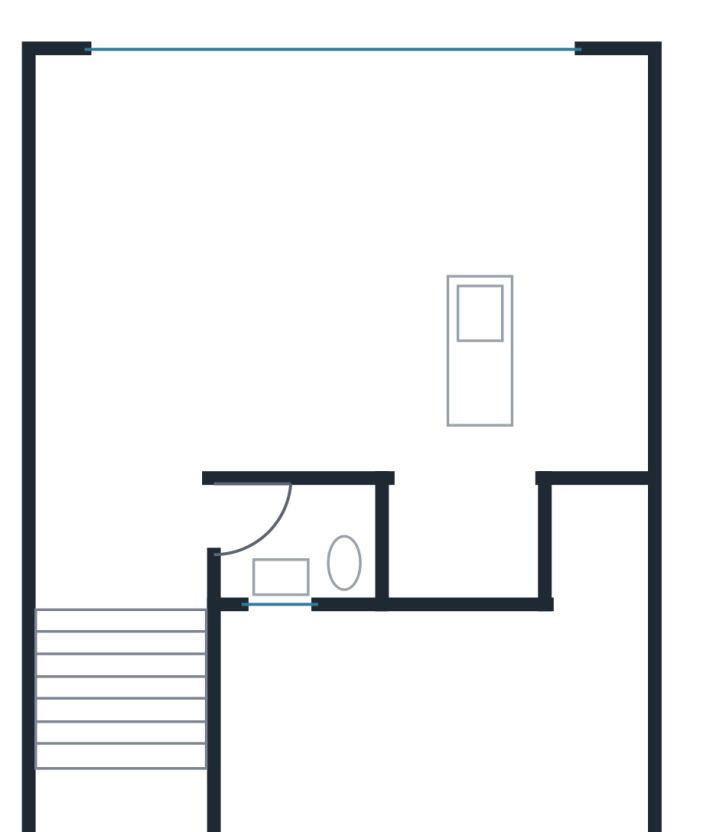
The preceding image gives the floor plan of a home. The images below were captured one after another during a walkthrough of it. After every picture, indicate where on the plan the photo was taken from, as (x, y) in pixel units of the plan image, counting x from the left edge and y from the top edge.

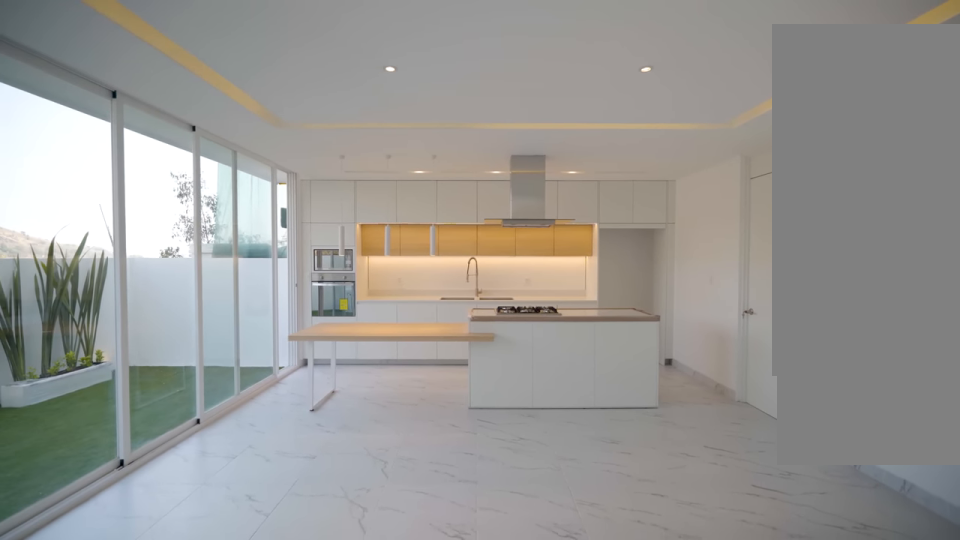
(165, 265)
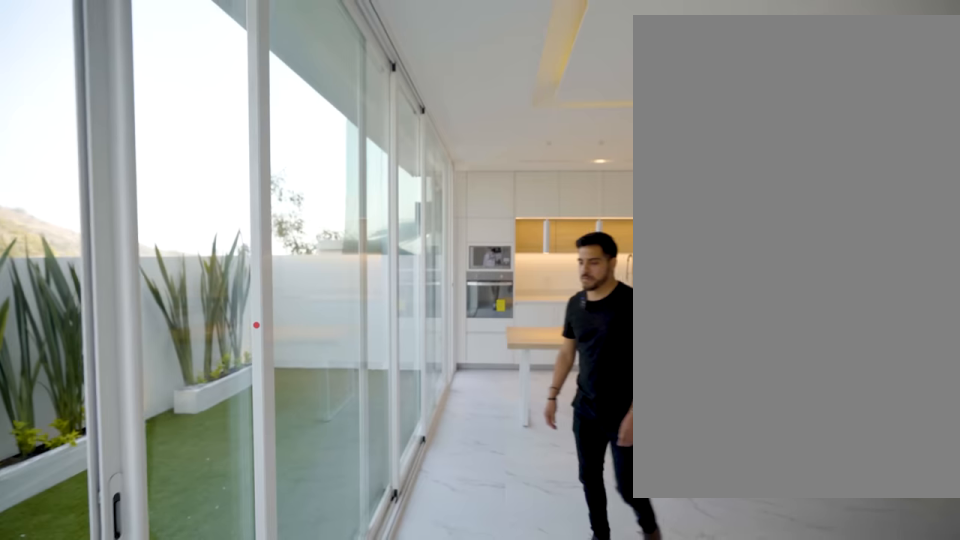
(266, 122)
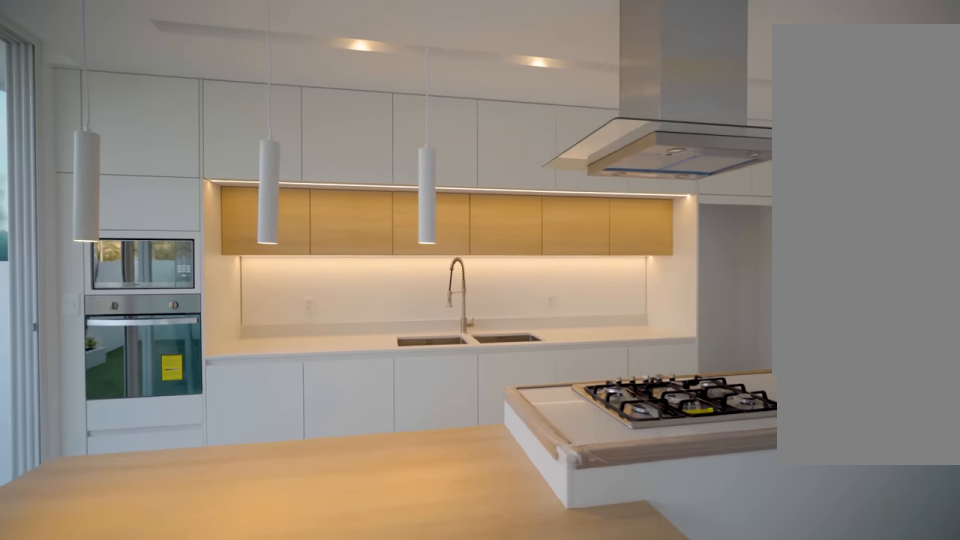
(389, 299)
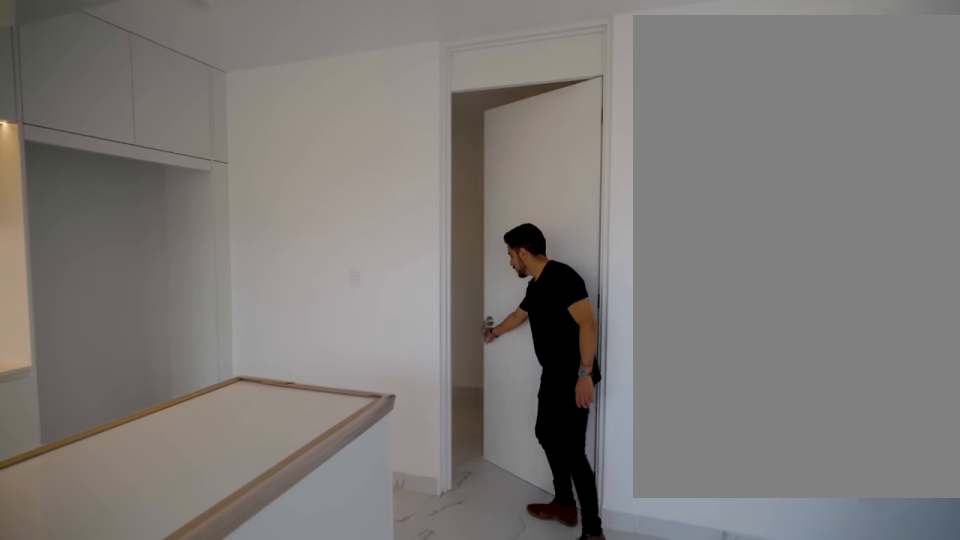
(416, 379)
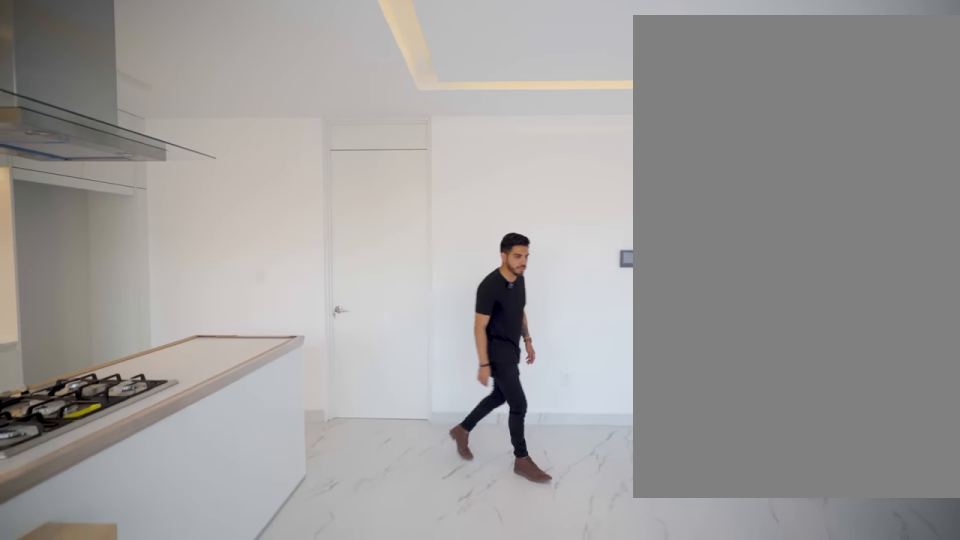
(413, 356)
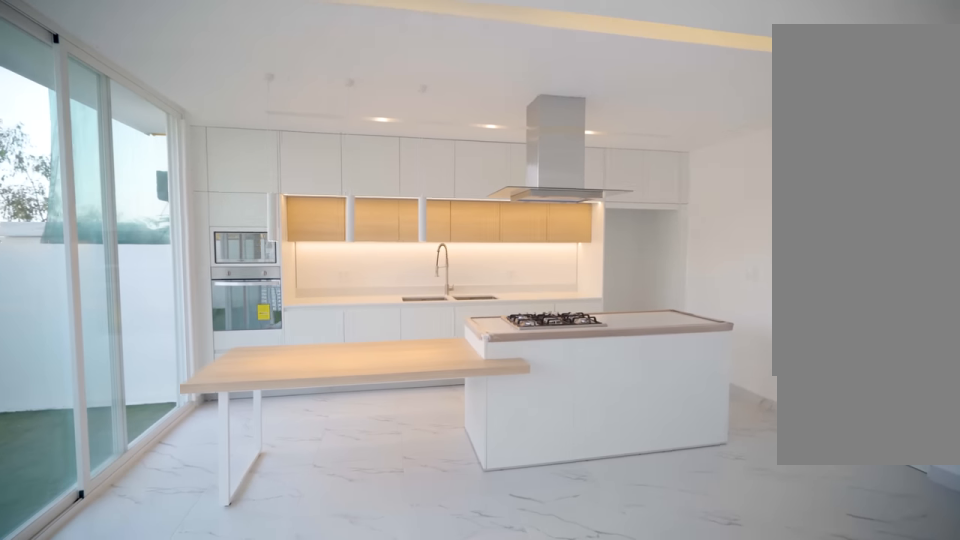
(361, 301)
